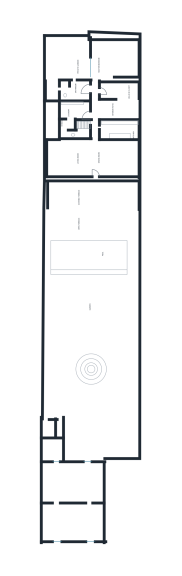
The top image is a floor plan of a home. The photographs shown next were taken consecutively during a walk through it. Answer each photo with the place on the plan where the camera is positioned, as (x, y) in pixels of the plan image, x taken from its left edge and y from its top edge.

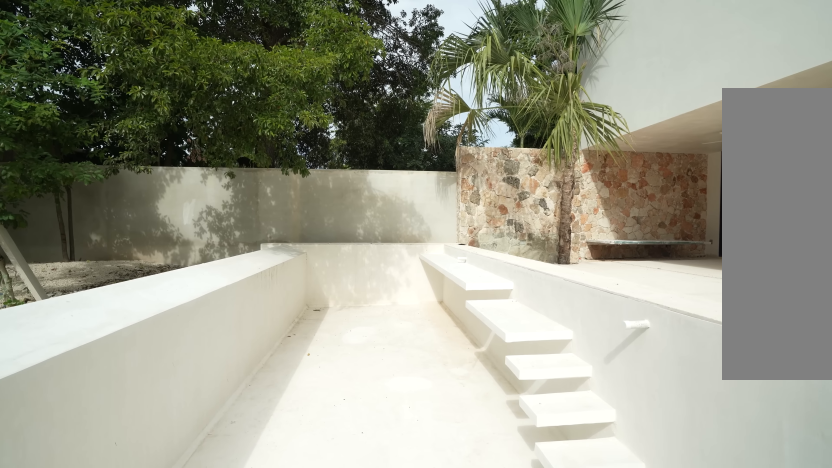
(130, 263)
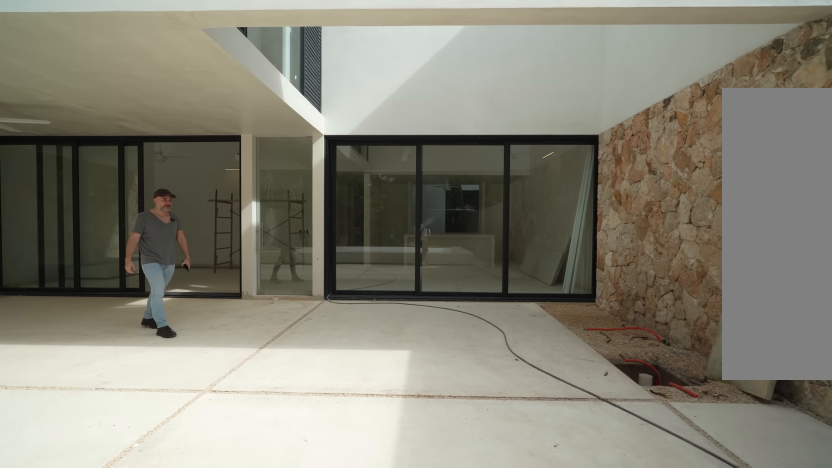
(90, 220)
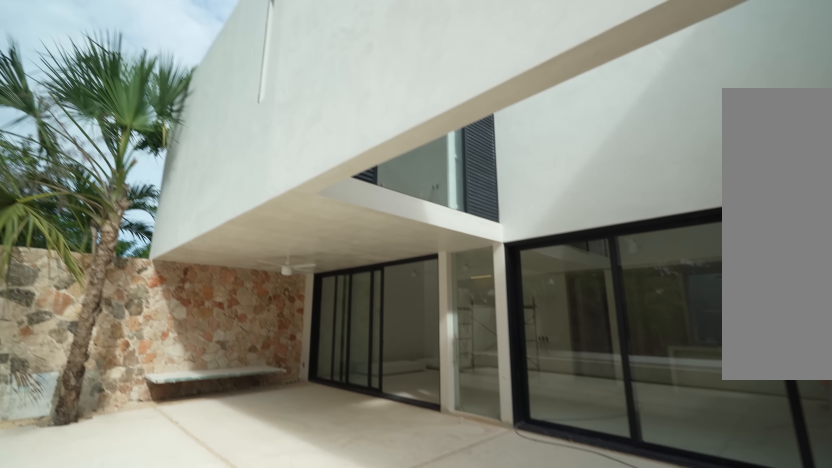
(117, 222)
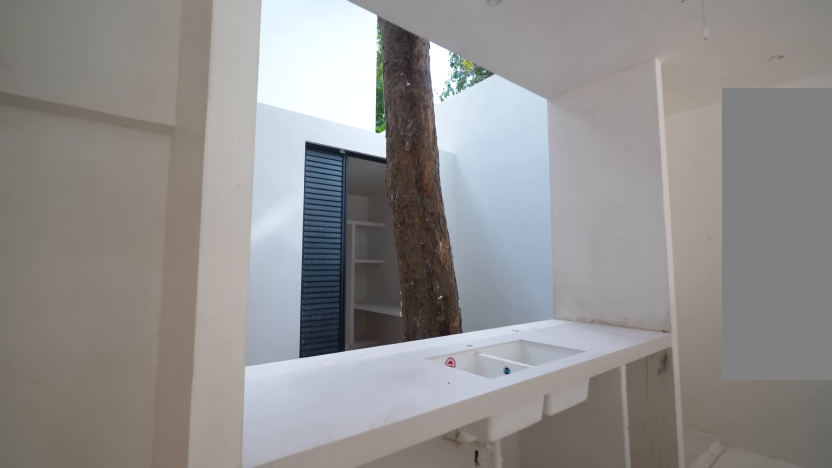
(107, 144)
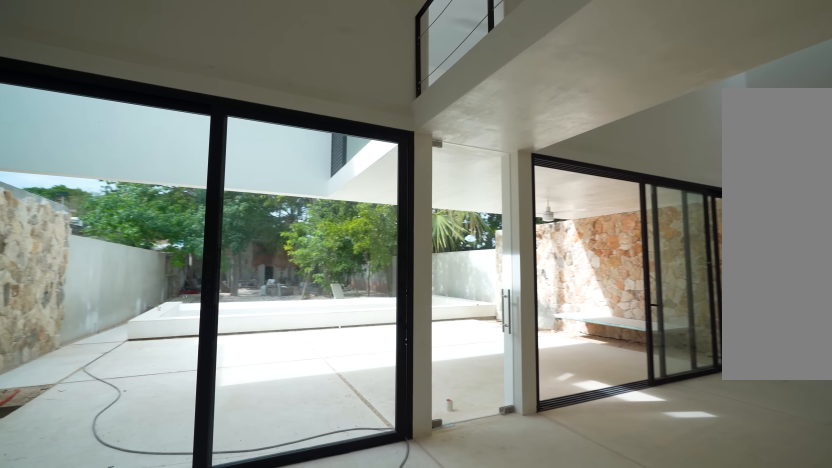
(119, 147)
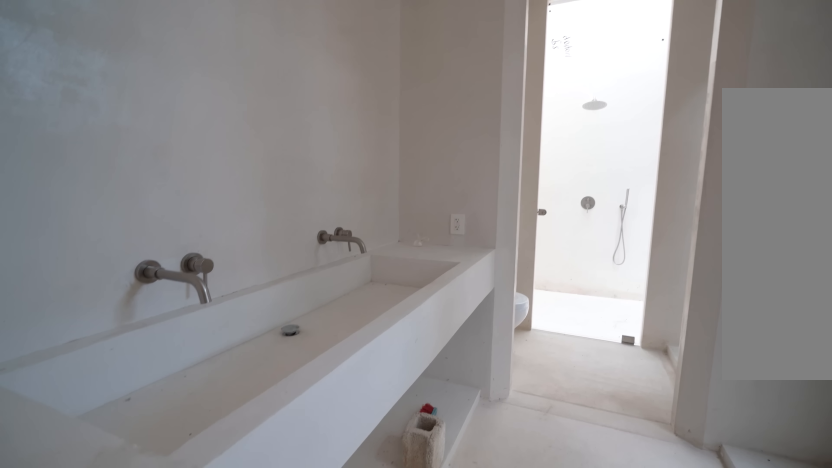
(92, 90)
